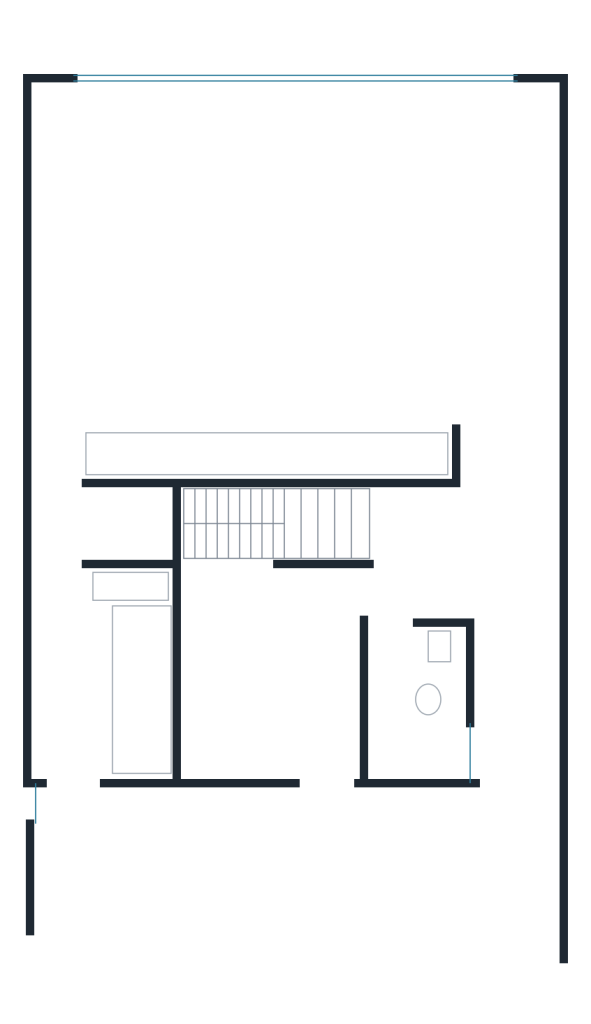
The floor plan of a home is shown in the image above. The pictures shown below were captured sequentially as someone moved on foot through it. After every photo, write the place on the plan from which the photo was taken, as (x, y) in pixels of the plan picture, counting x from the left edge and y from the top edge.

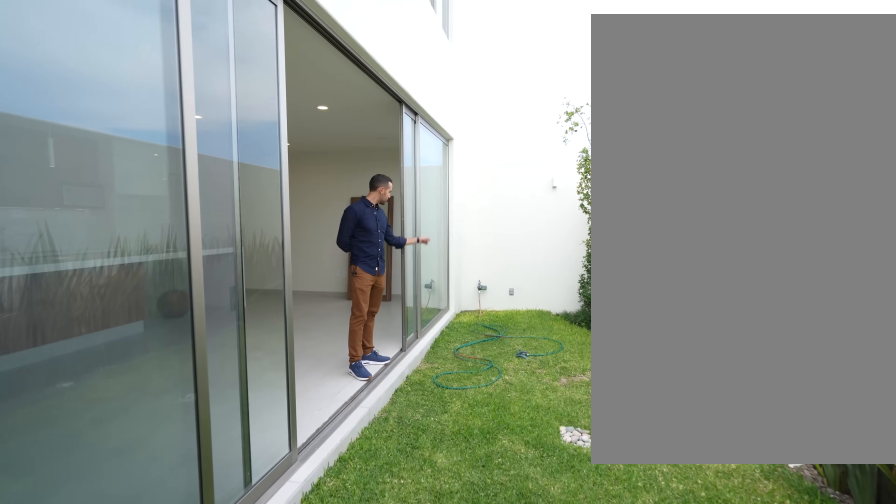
(412, 54)
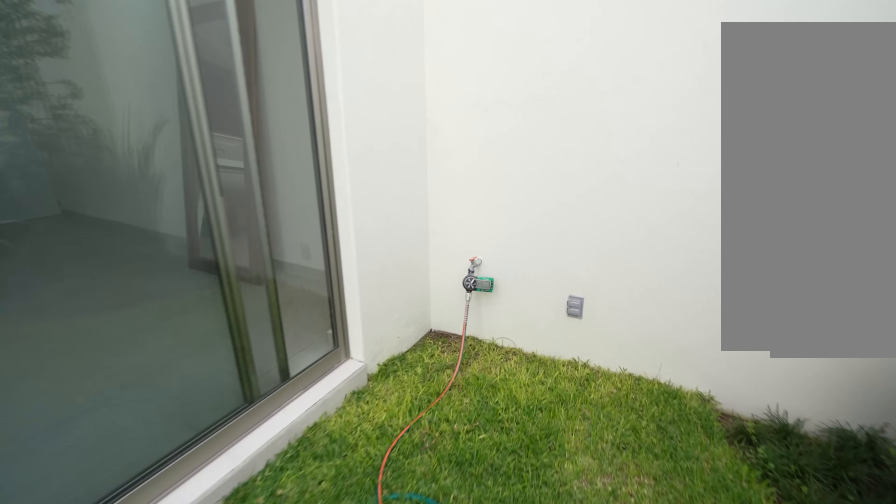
(129, 23)
